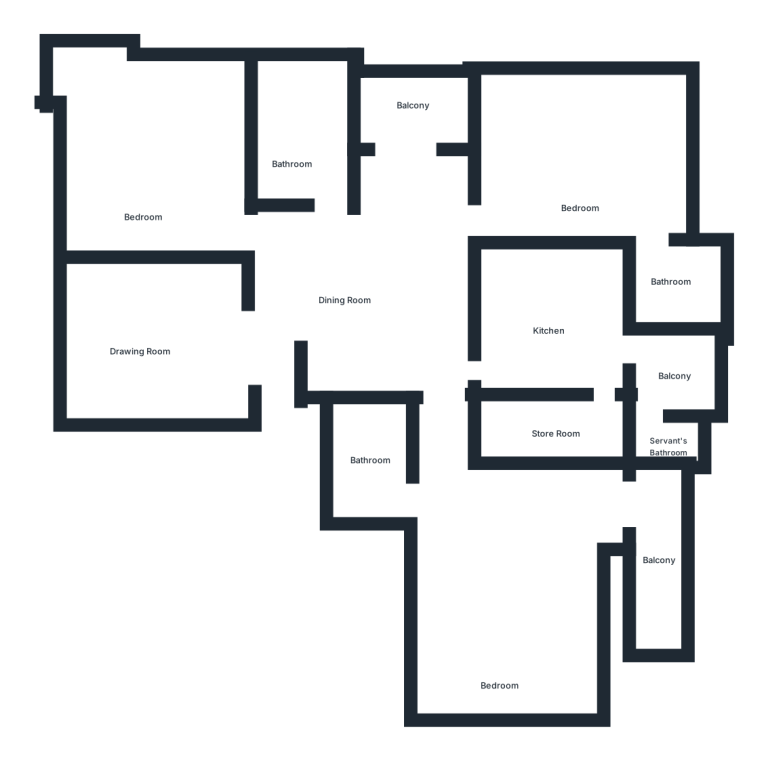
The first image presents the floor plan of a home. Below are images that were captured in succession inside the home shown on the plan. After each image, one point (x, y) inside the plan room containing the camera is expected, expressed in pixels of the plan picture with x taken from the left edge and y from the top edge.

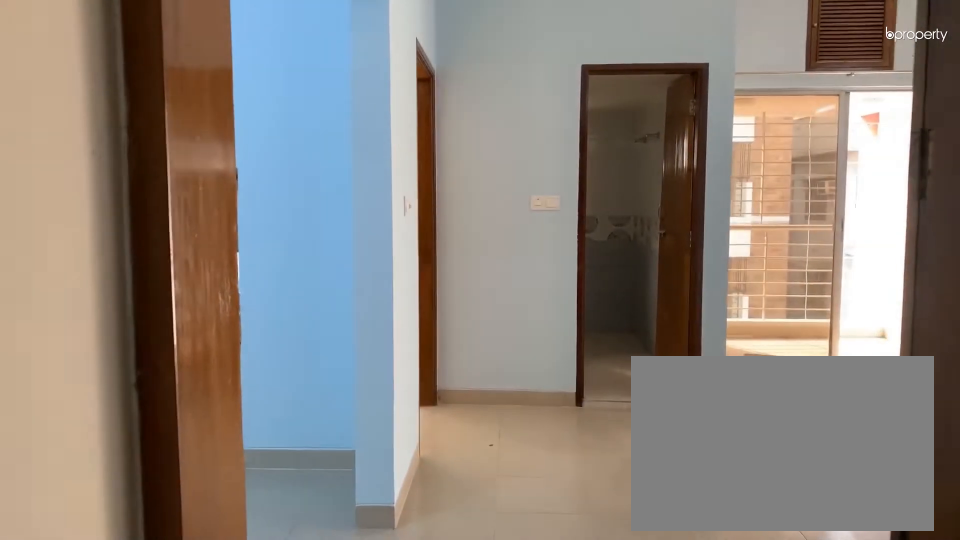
(272, 423)
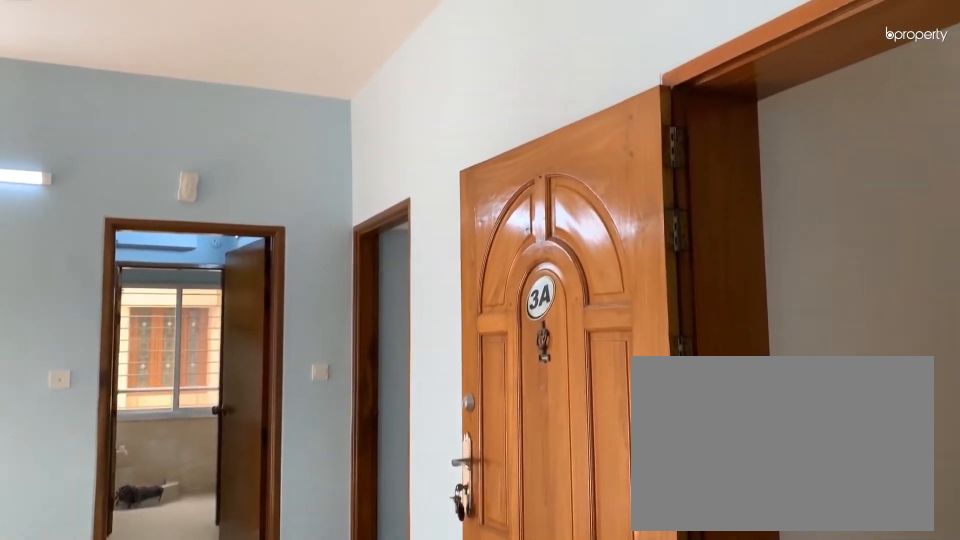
(359, 294)
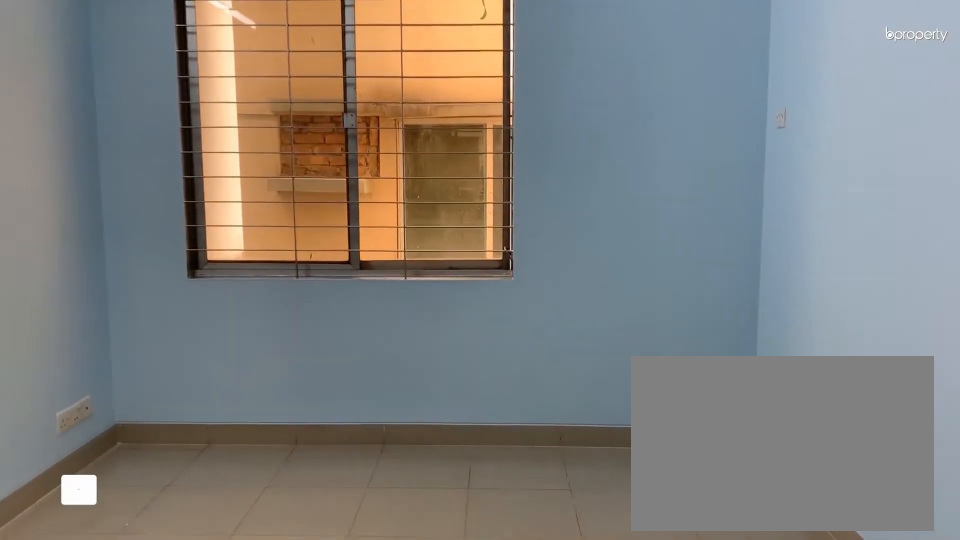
(138, 332)
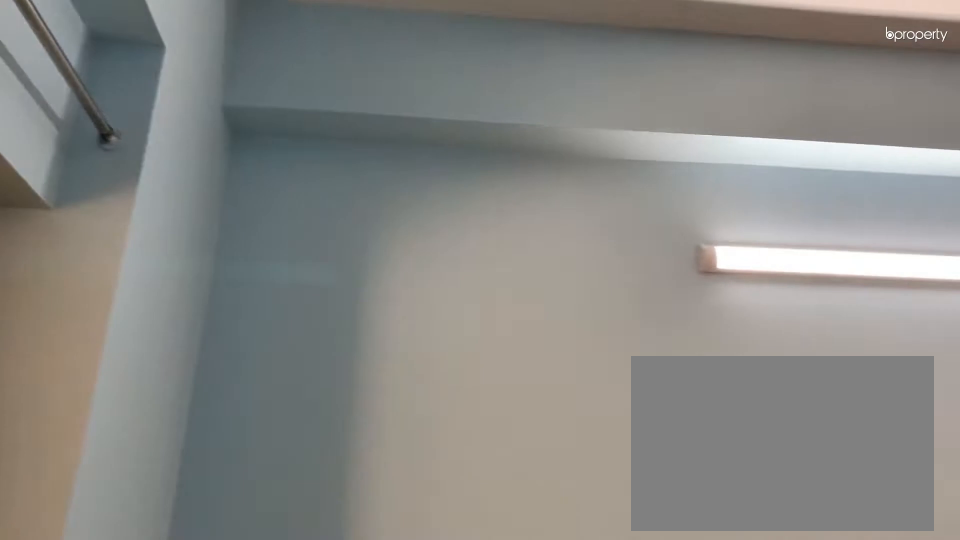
(138, 332)
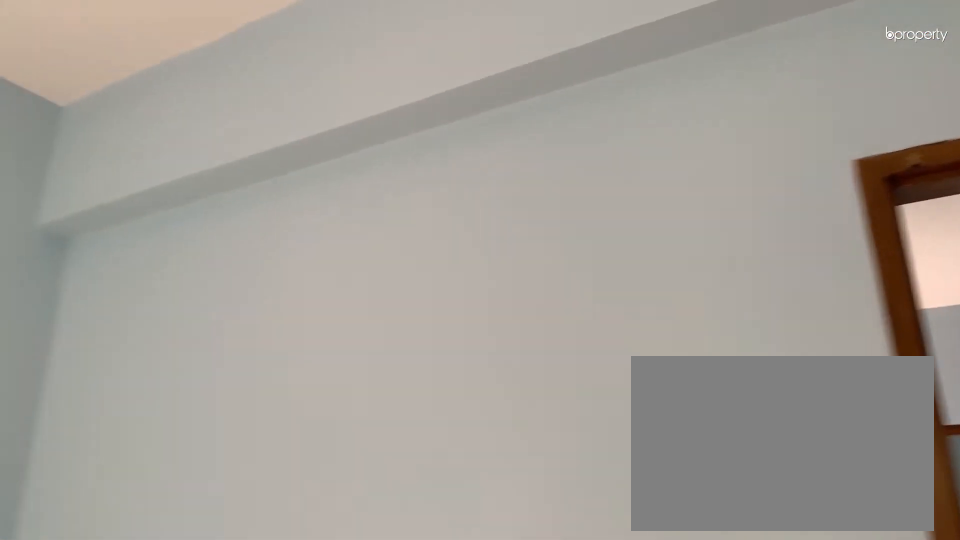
(143, 176)
